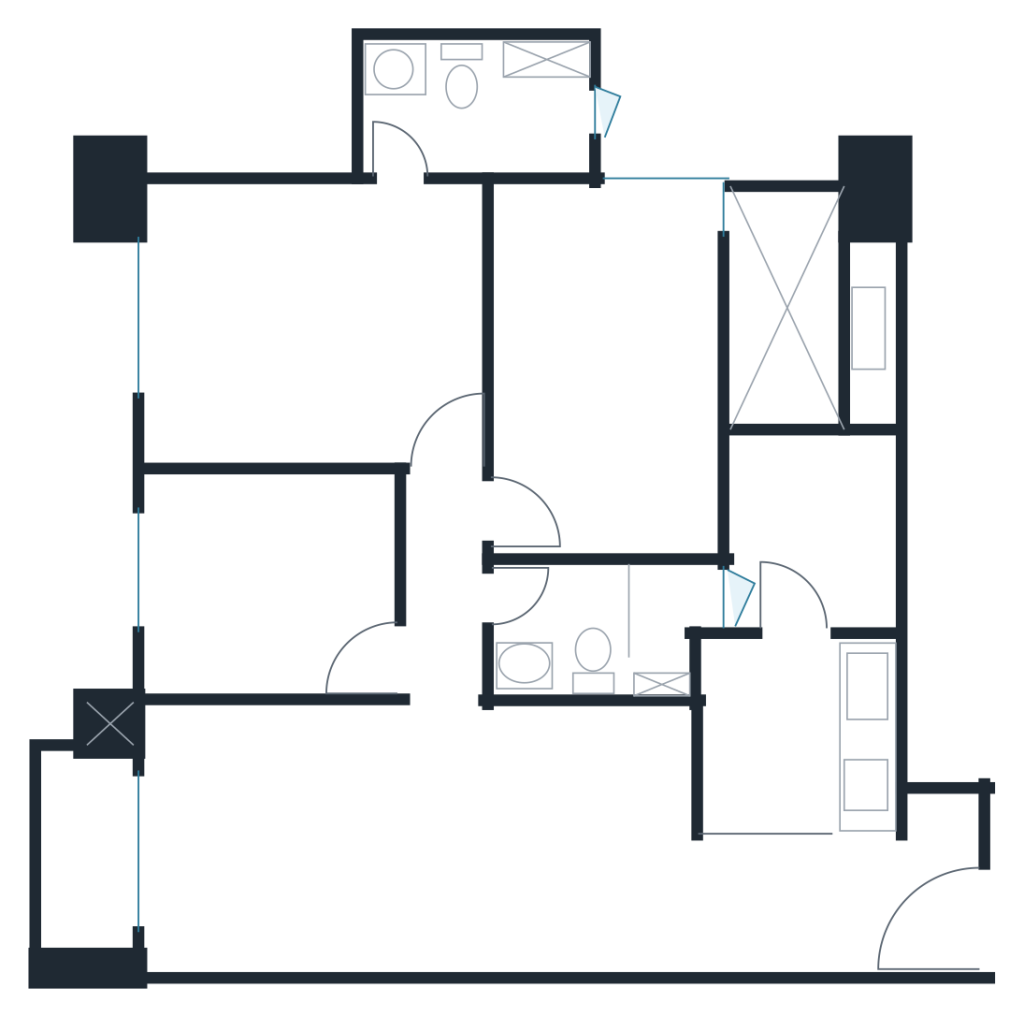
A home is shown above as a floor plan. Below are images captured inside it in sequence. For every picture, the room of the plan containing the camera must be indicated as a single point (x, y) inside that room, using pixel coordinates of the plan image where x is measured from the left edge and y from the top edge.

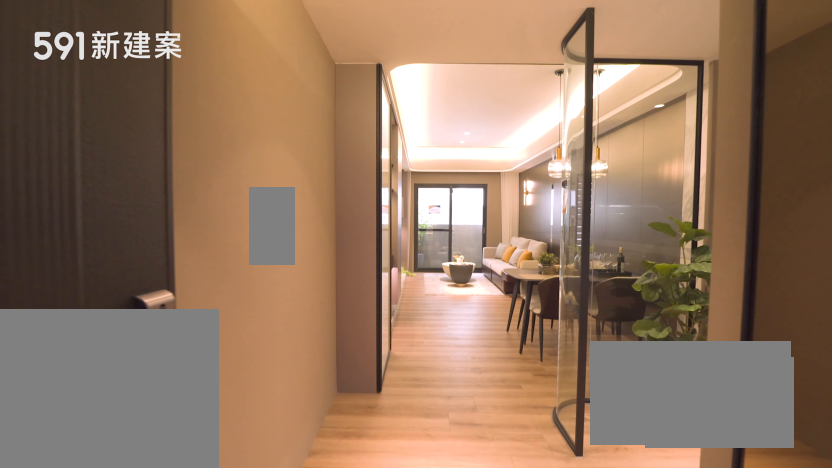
(878, 909)
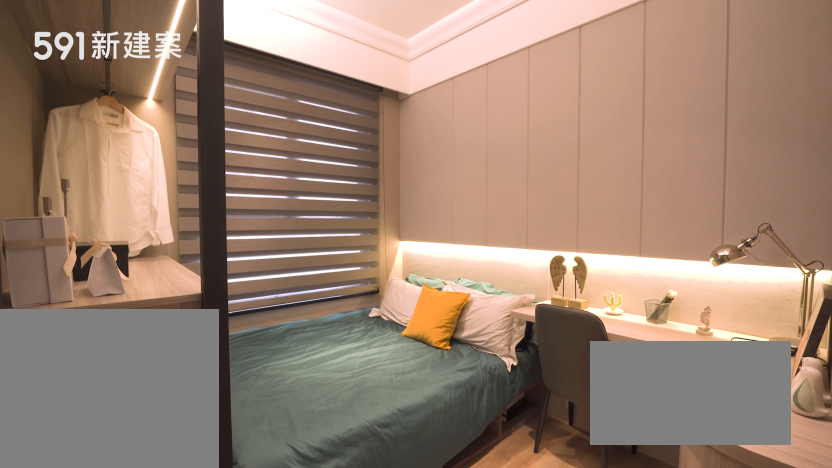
(262, 578)
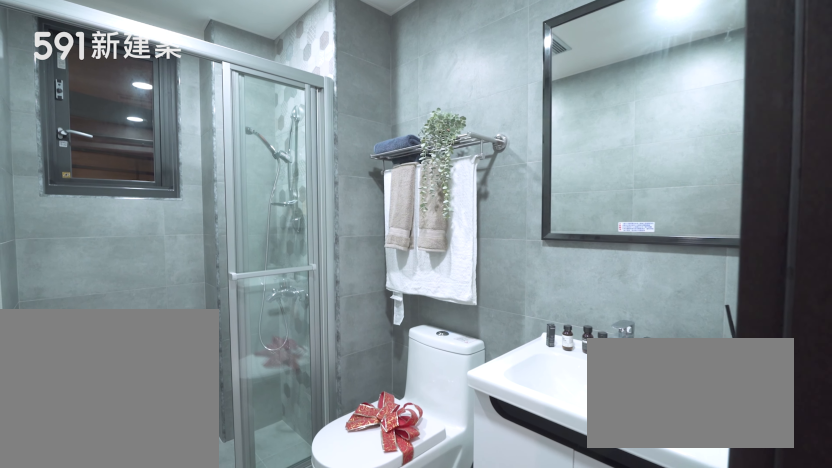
(599, 625)
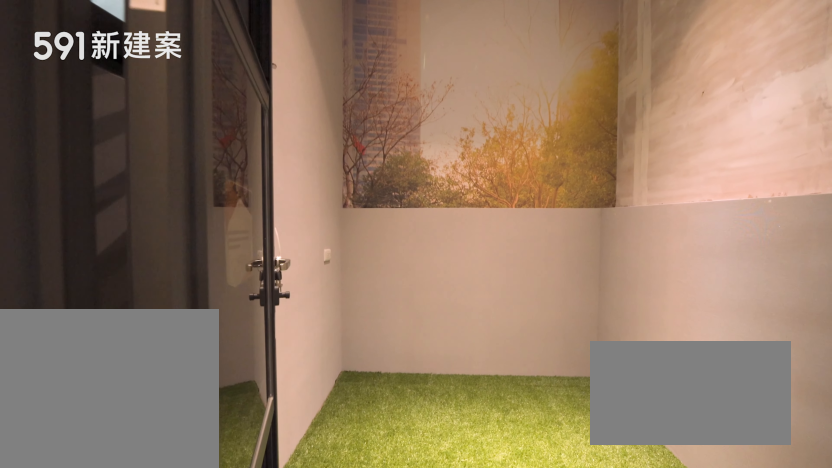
(812, 528)
